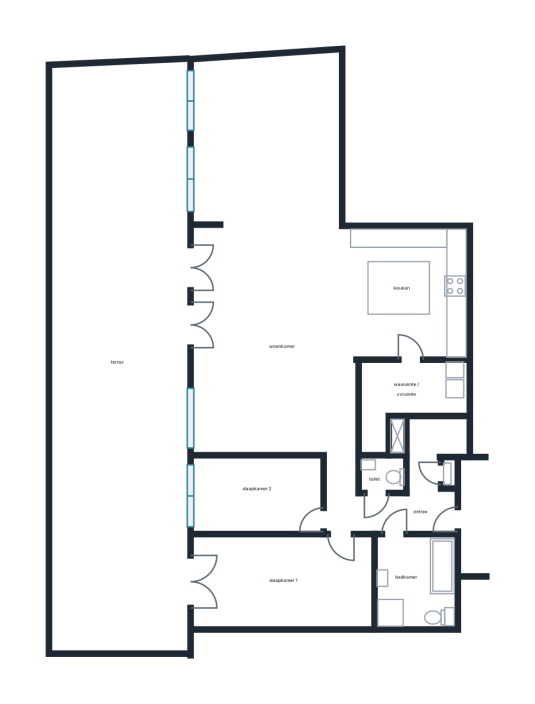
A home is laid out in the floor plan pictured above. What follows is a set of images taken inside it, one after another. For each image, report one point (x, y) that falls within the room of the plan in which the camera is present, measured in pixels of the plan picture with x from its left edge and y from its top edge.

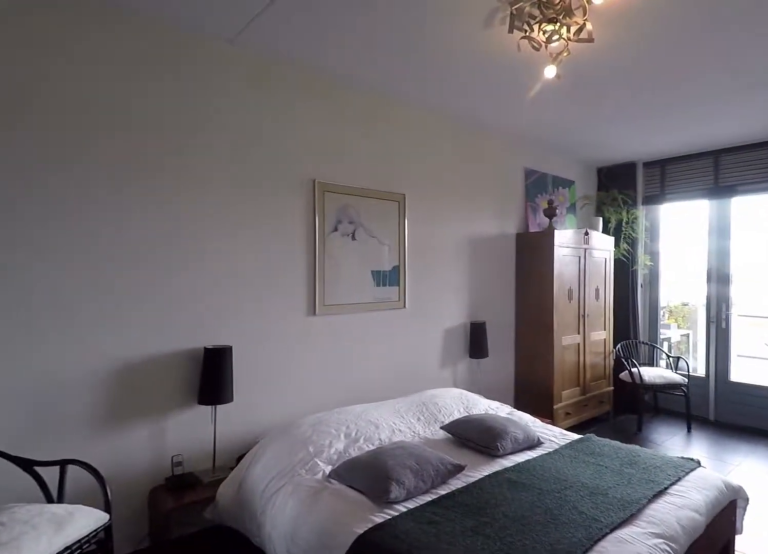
(283, 581)
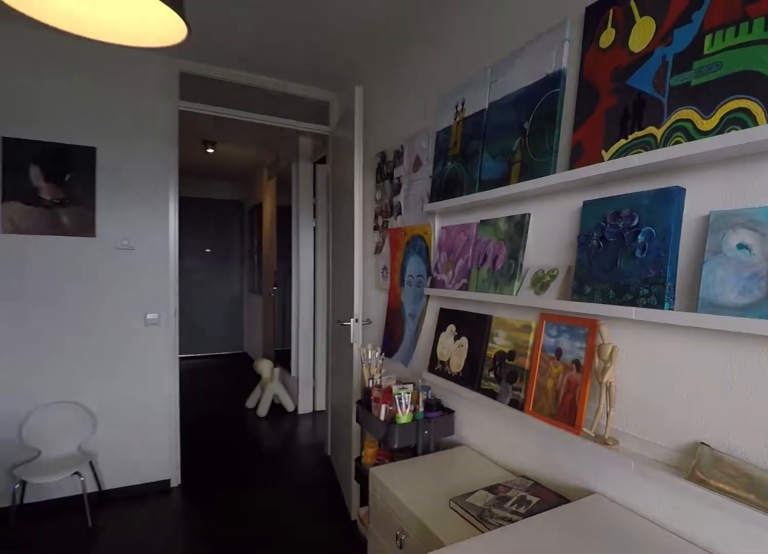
(256, 494)
